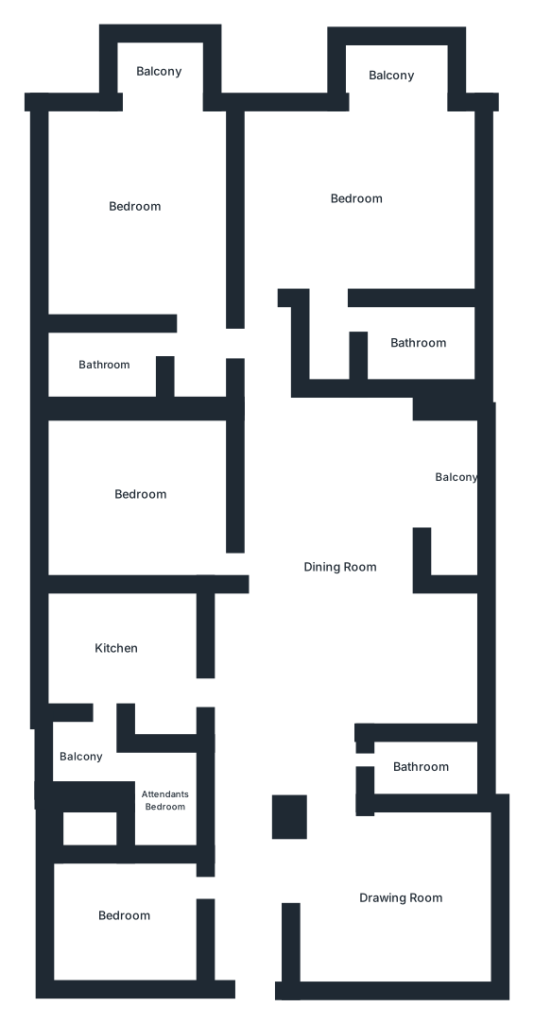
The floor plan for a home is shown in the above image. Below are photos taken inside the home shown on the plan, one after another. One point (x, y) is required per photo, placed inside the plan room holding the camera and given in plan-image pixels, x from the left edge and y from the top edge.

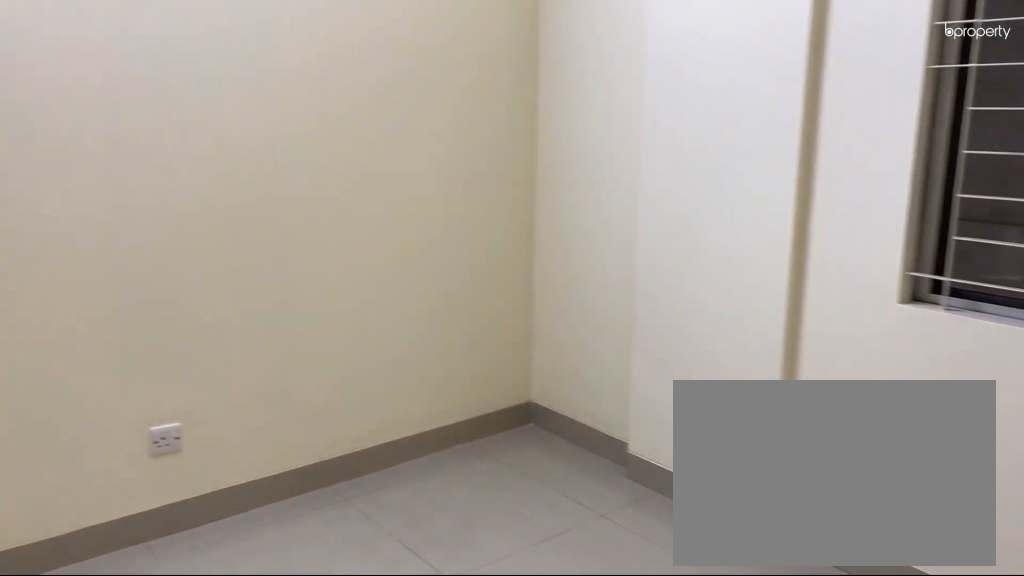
(397, 895)
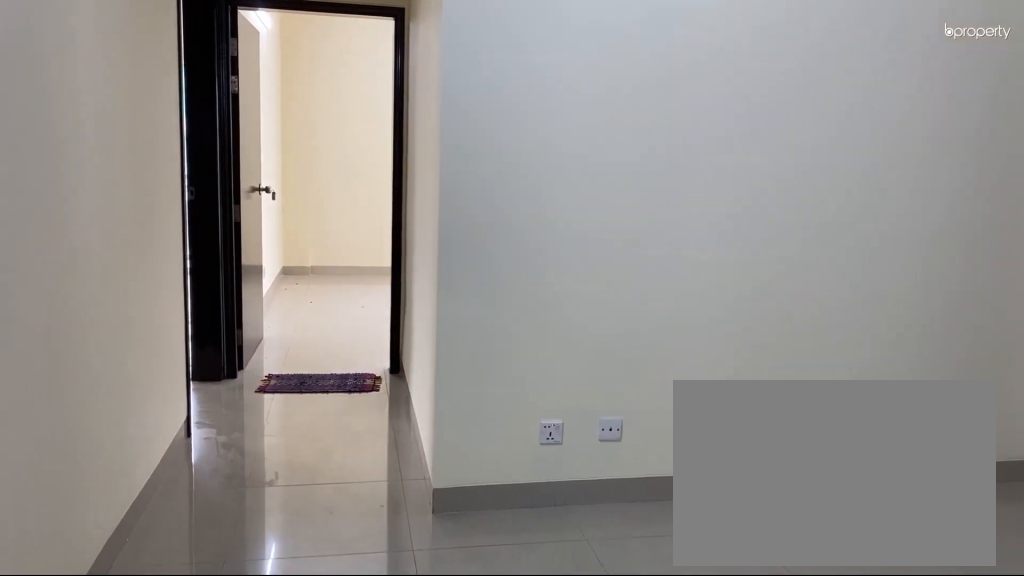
(338, 568)
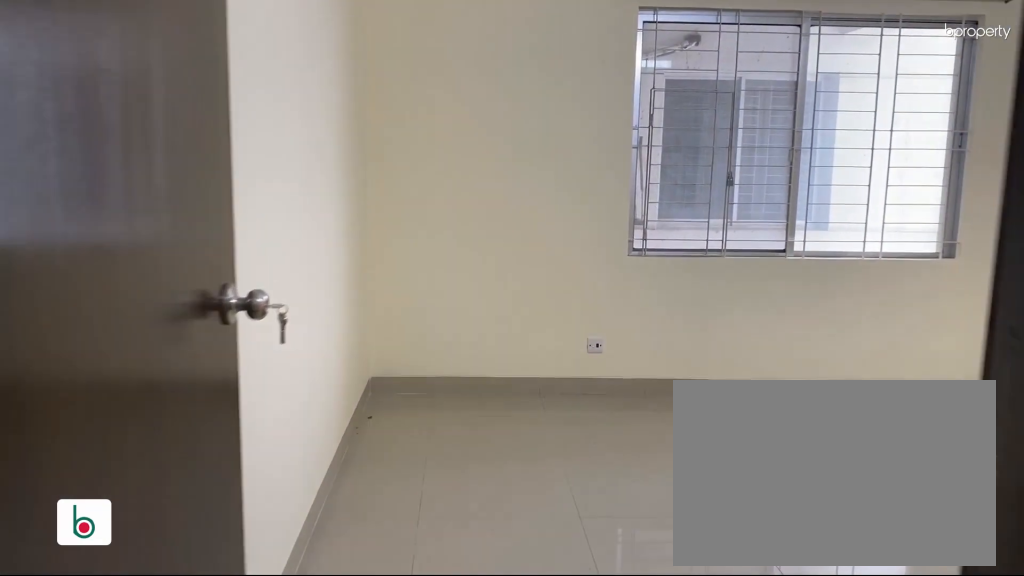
(141, 495)
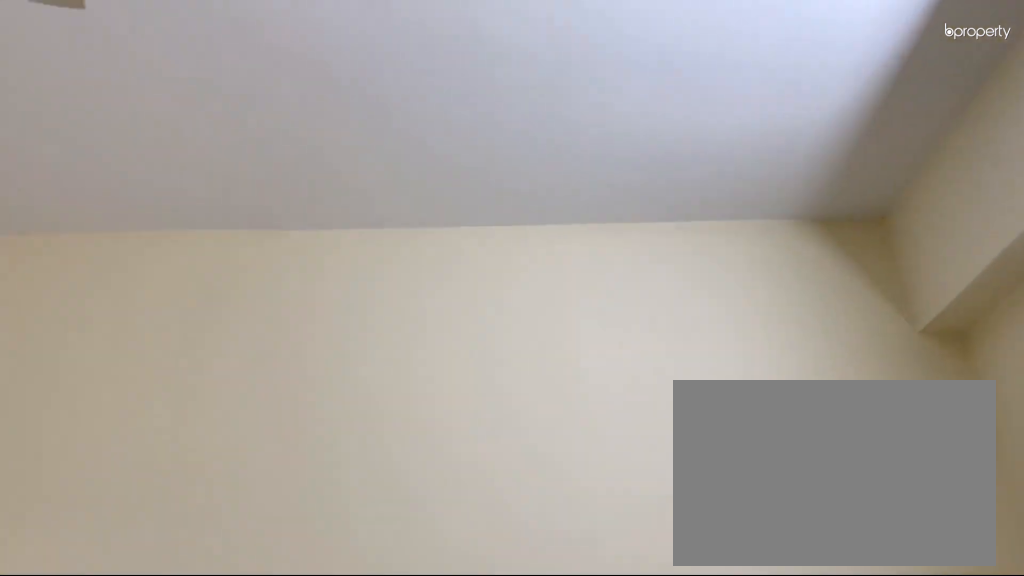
(141, 495)
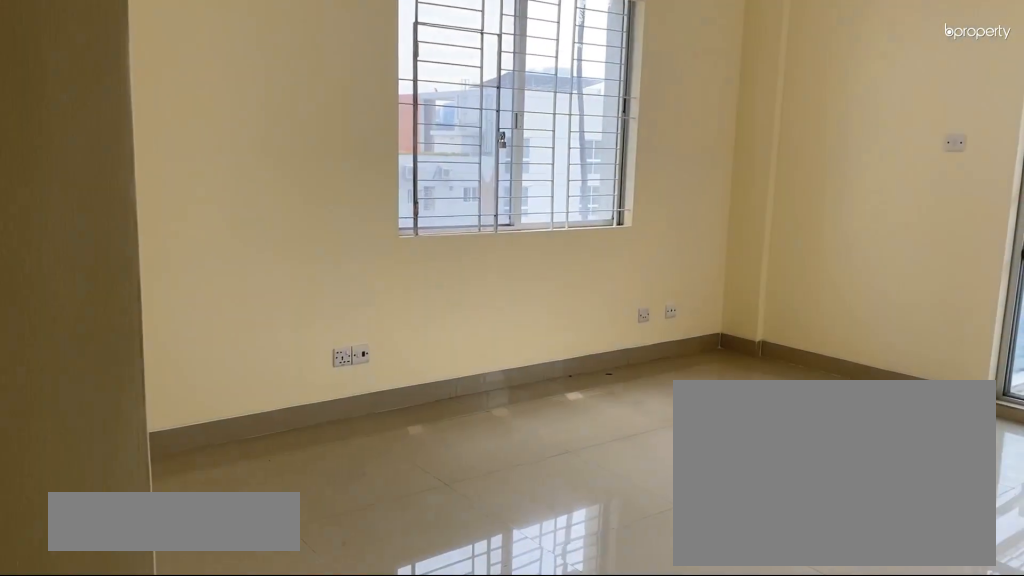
(134, 213)
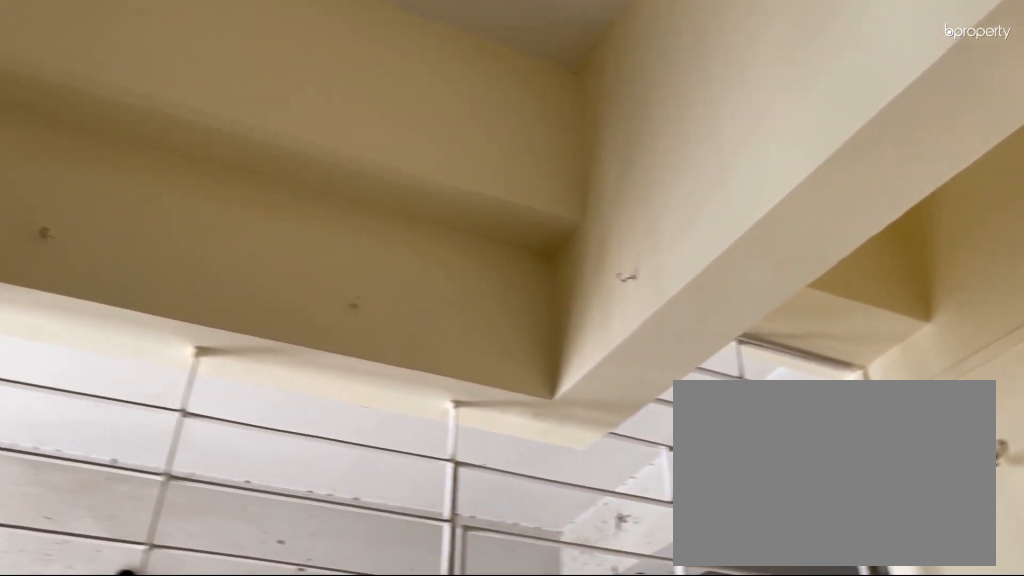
(453, 476)
